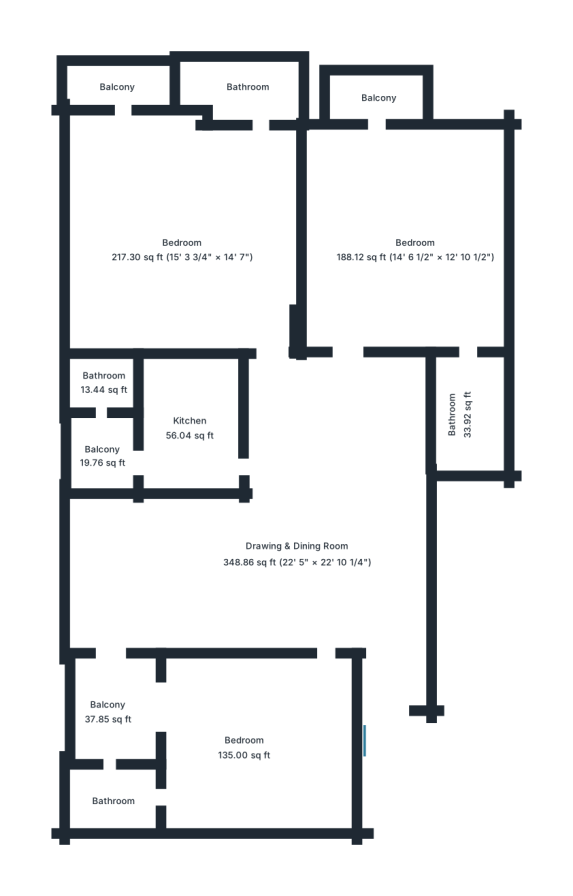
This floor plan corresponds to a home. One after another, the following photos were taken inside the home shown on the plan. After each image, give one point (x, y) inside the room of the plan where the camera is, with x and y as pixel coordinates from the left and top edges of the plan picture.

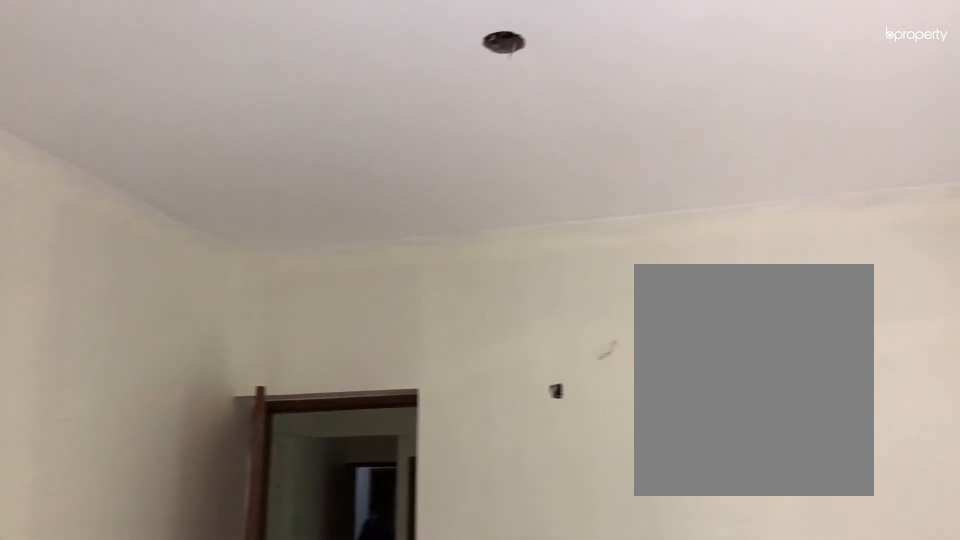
(180, 248)
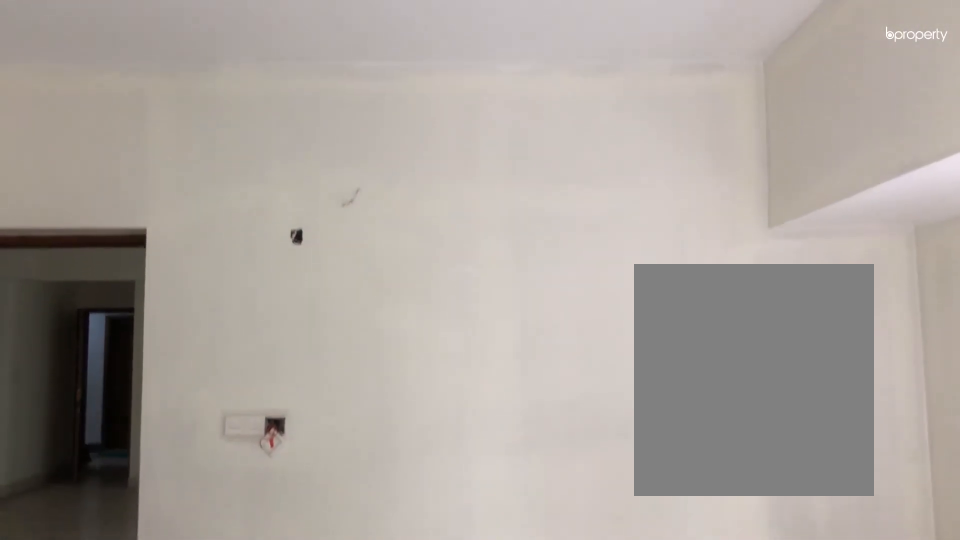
(180, 248)
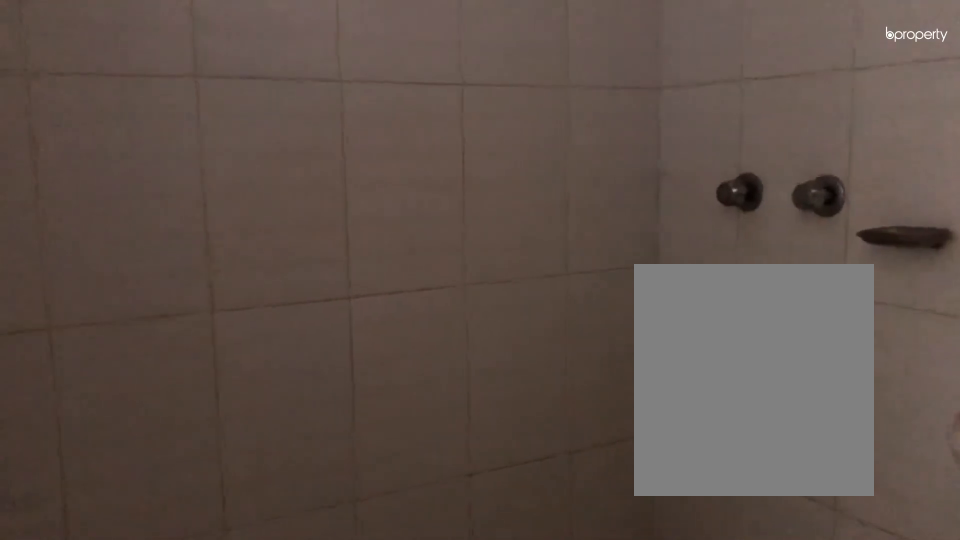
(248, 98)
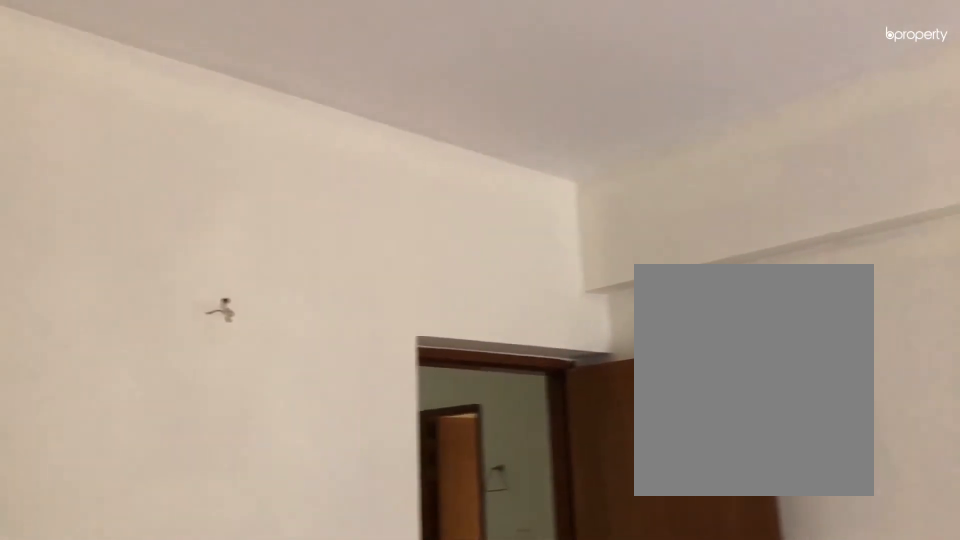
(415, 248)
